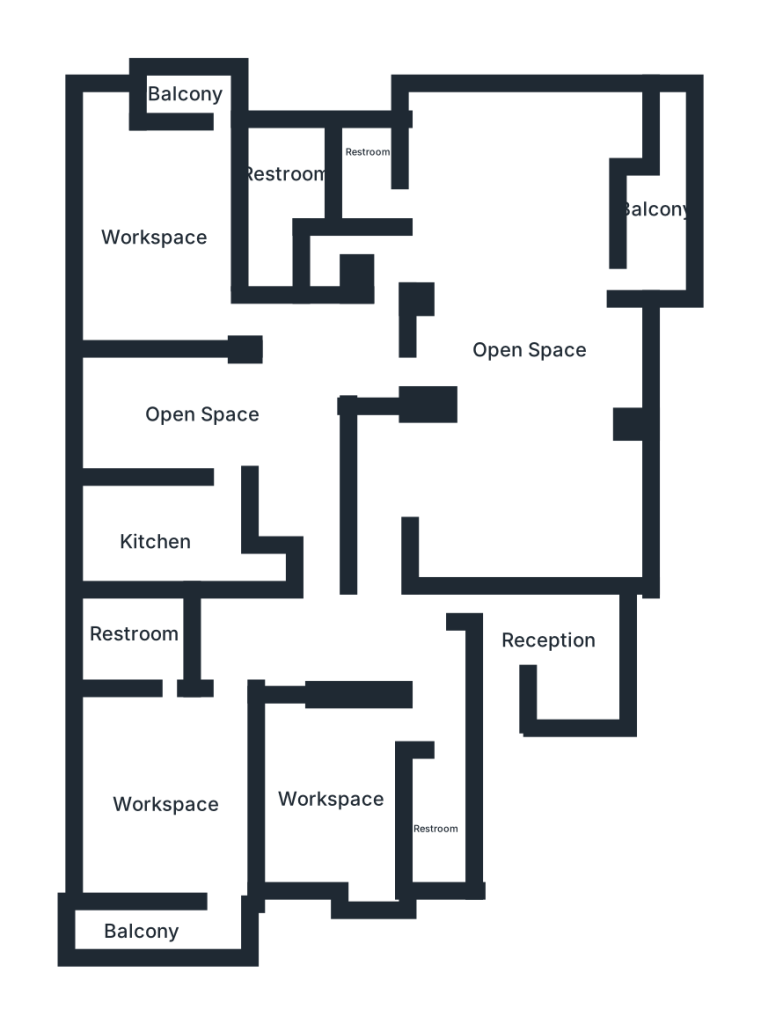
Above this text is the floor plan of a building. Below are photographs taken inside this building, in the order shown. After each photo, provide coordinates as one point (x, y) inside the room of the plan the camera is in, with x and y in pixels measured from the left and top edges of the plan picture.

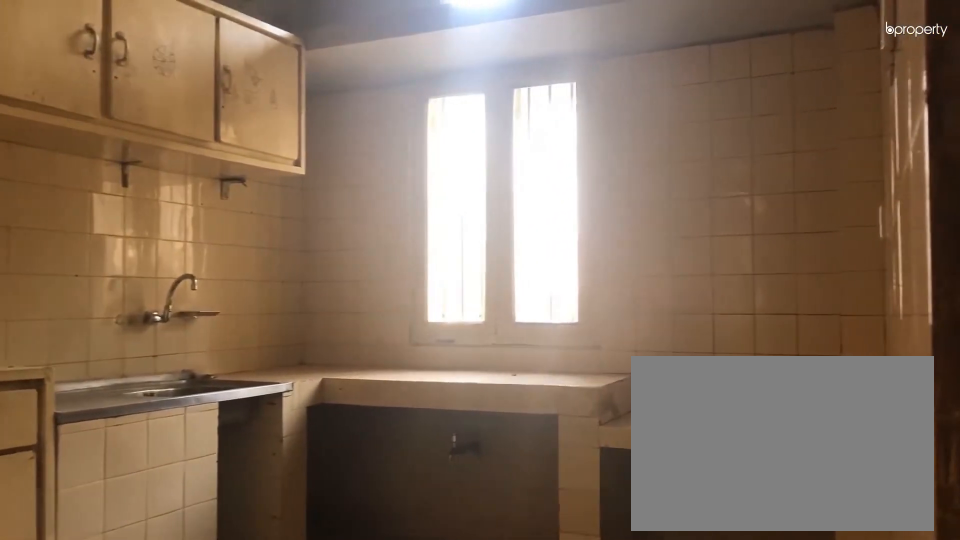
(154, 547)
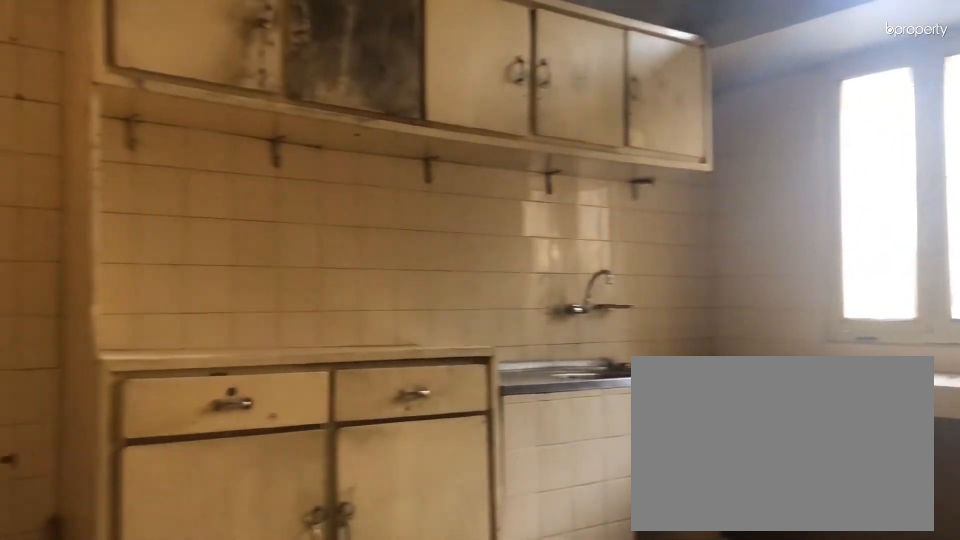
(154, 547)
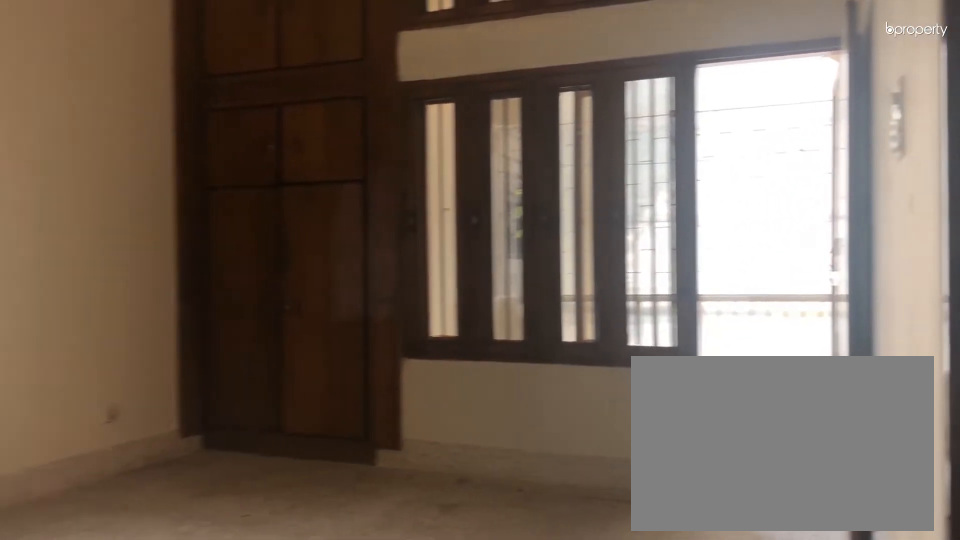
(155, 242)
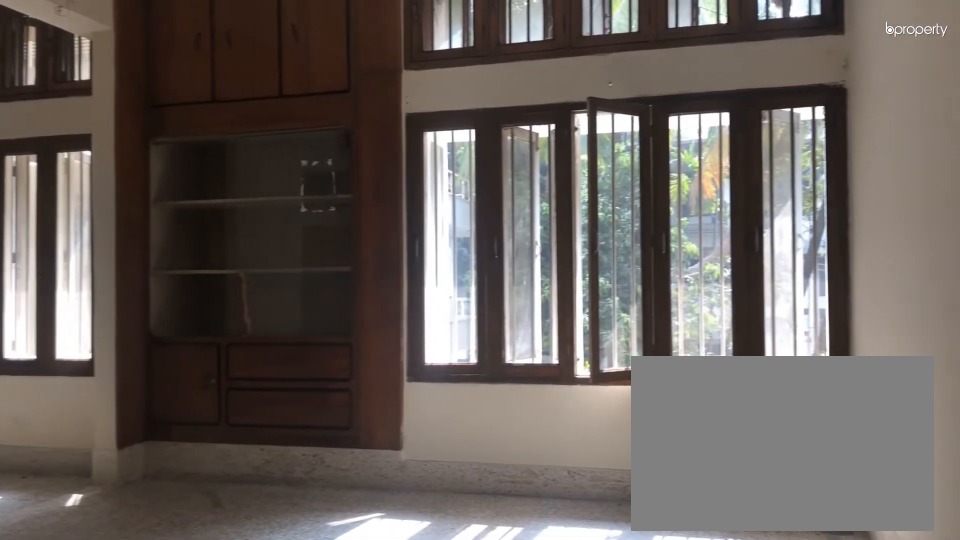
(514, 479)
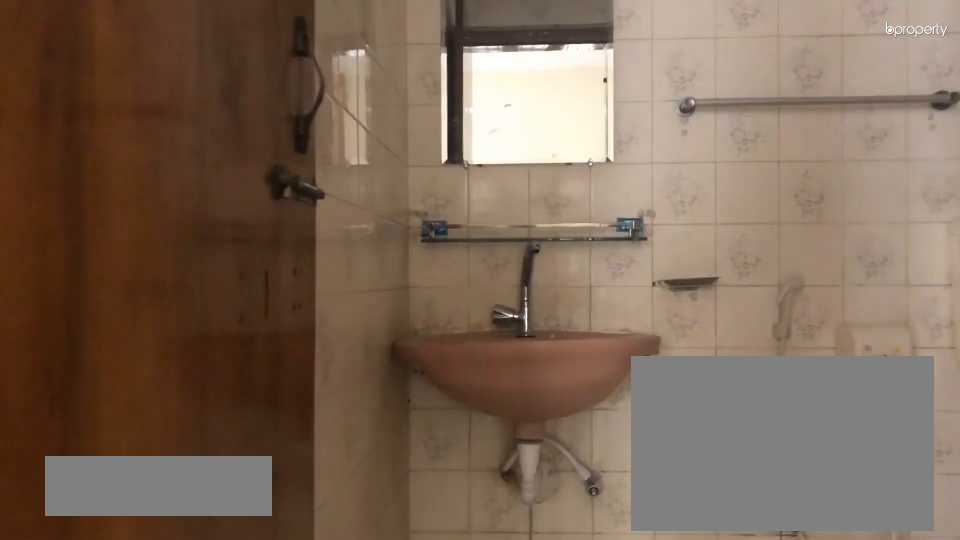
(367, 181)
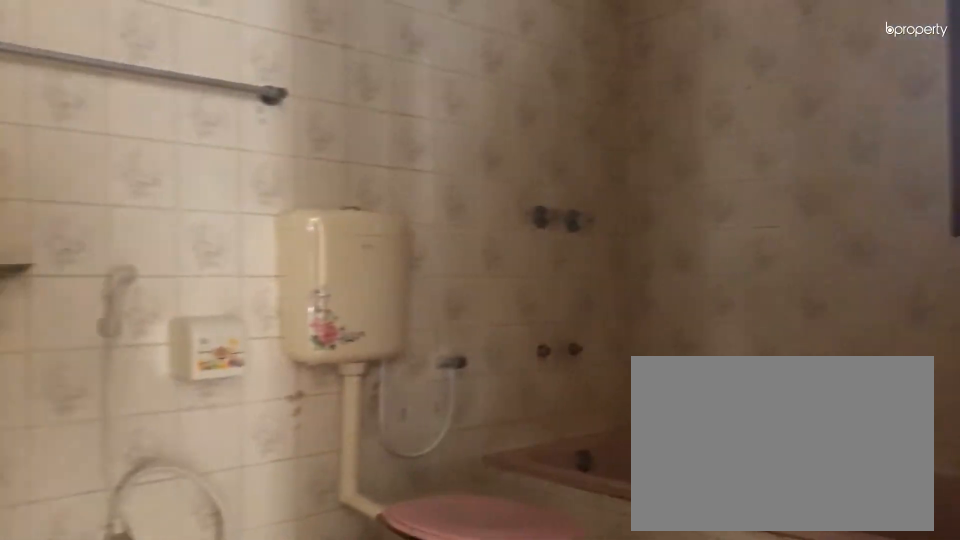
(367, 181)
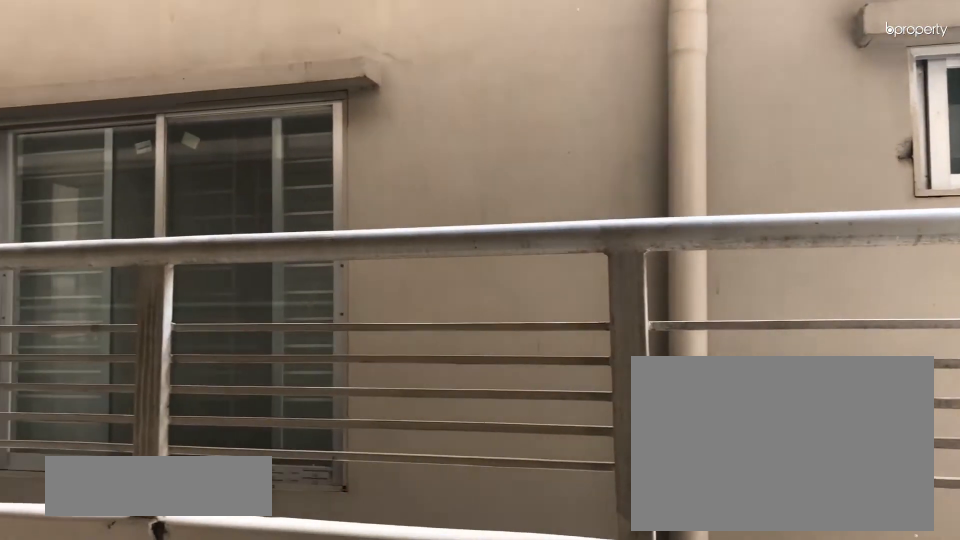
(648, 217)
